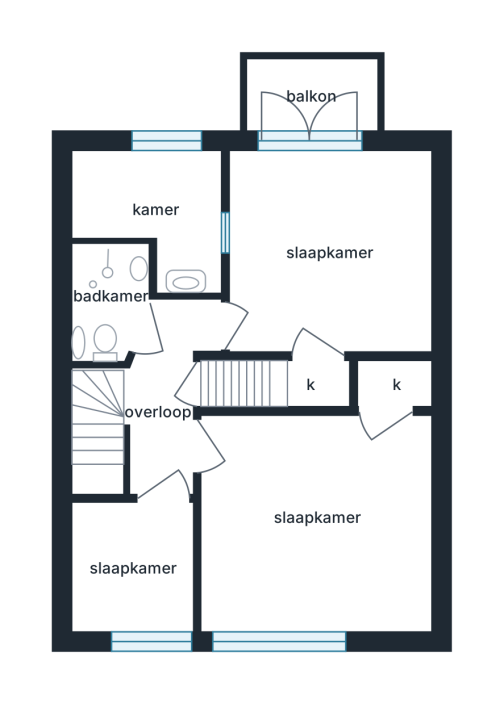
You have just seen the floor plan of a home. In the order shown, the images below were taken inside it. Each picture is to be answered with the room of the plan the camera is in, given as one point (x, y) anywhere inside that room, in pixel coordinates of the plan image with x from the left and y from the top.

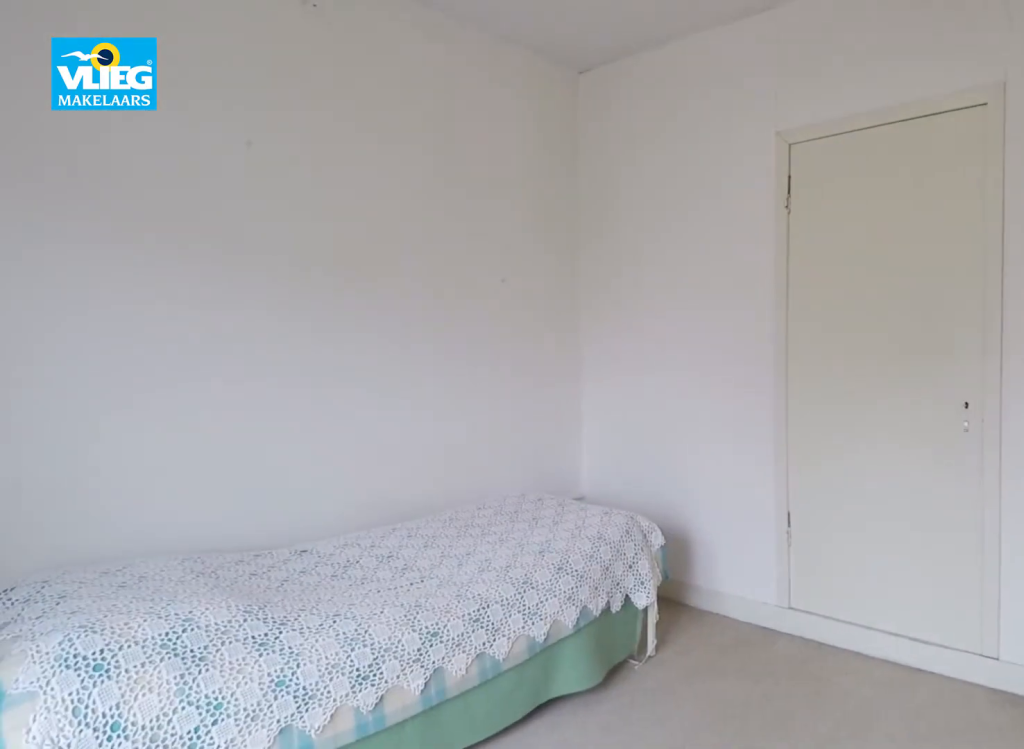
(301, 333)
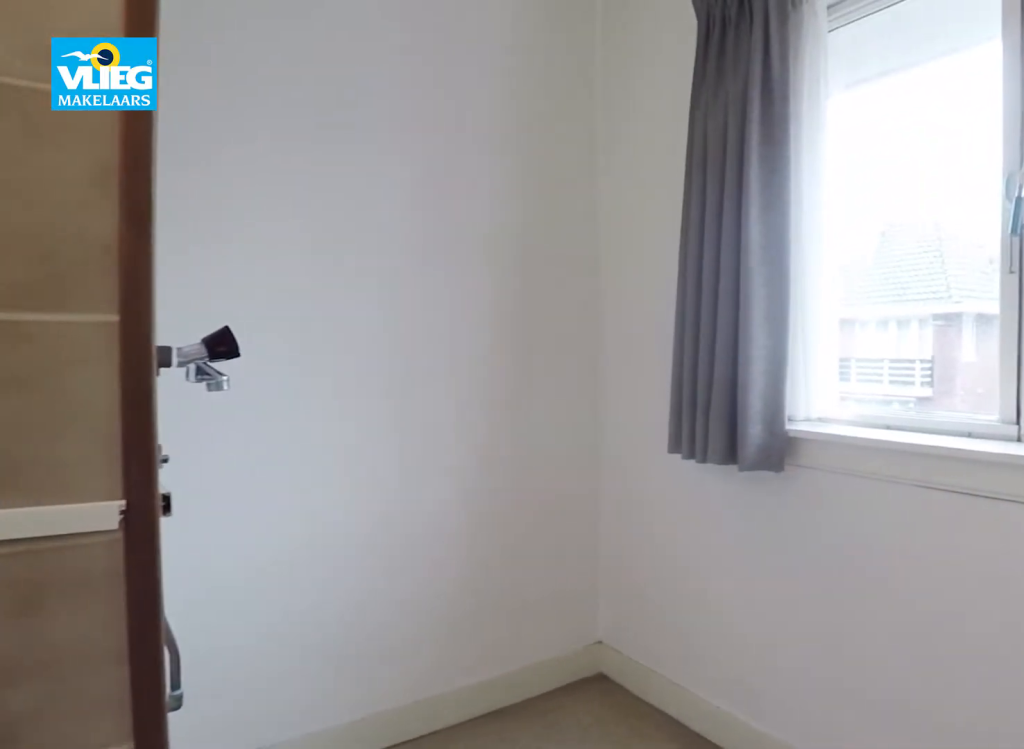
(137, 196)
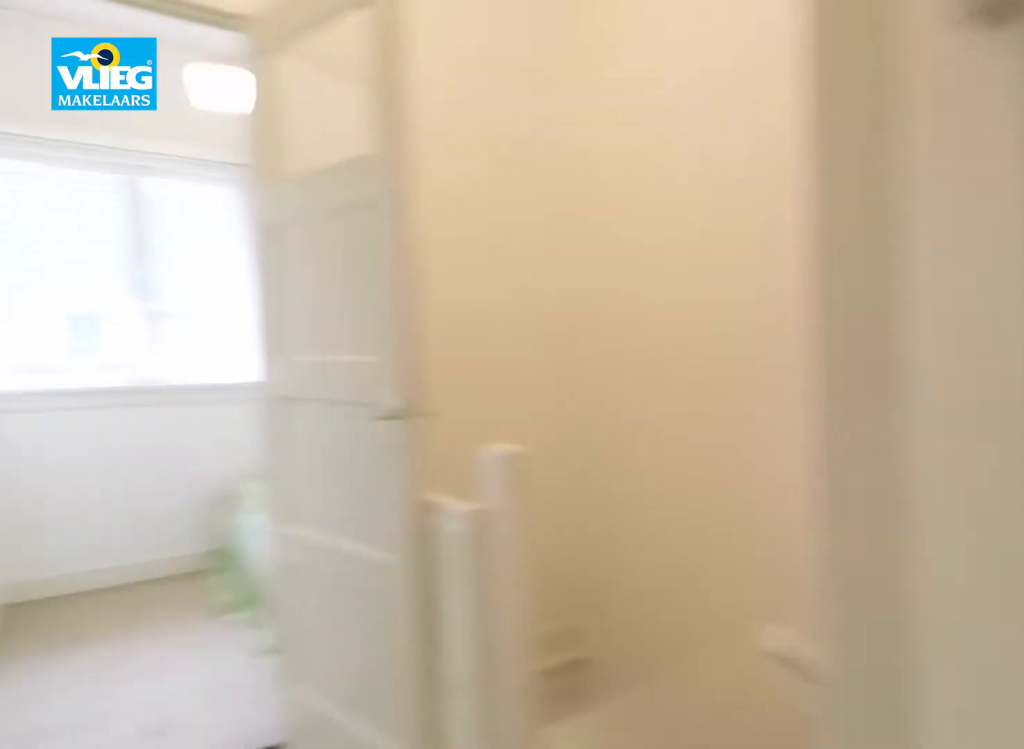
(152, 405)
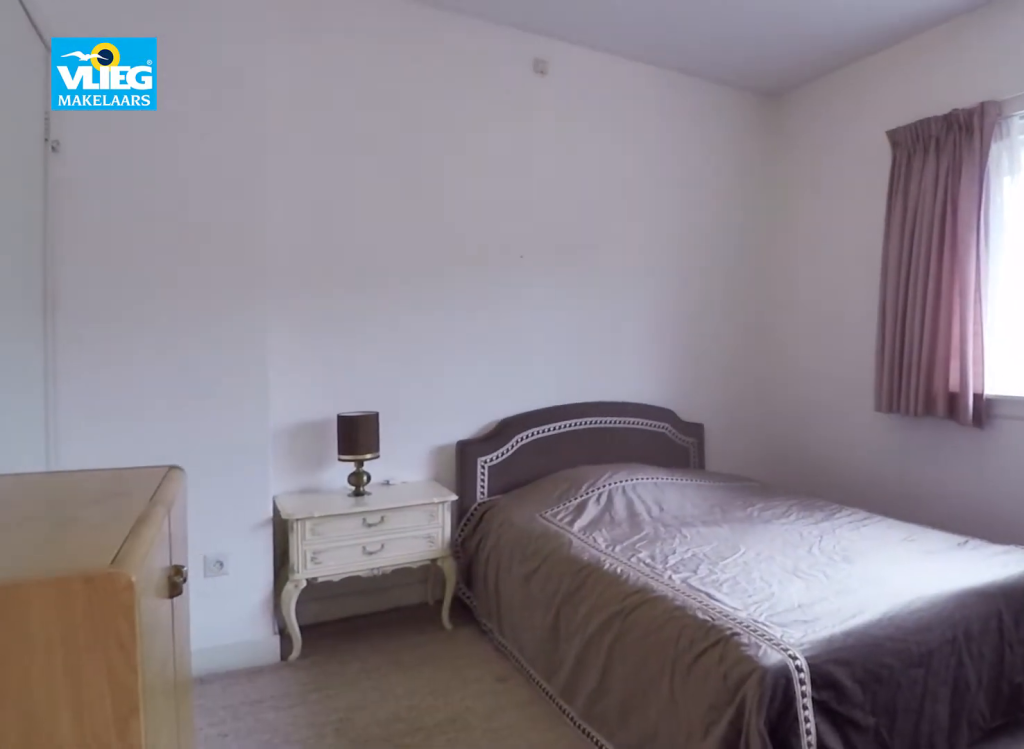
(353, 610)
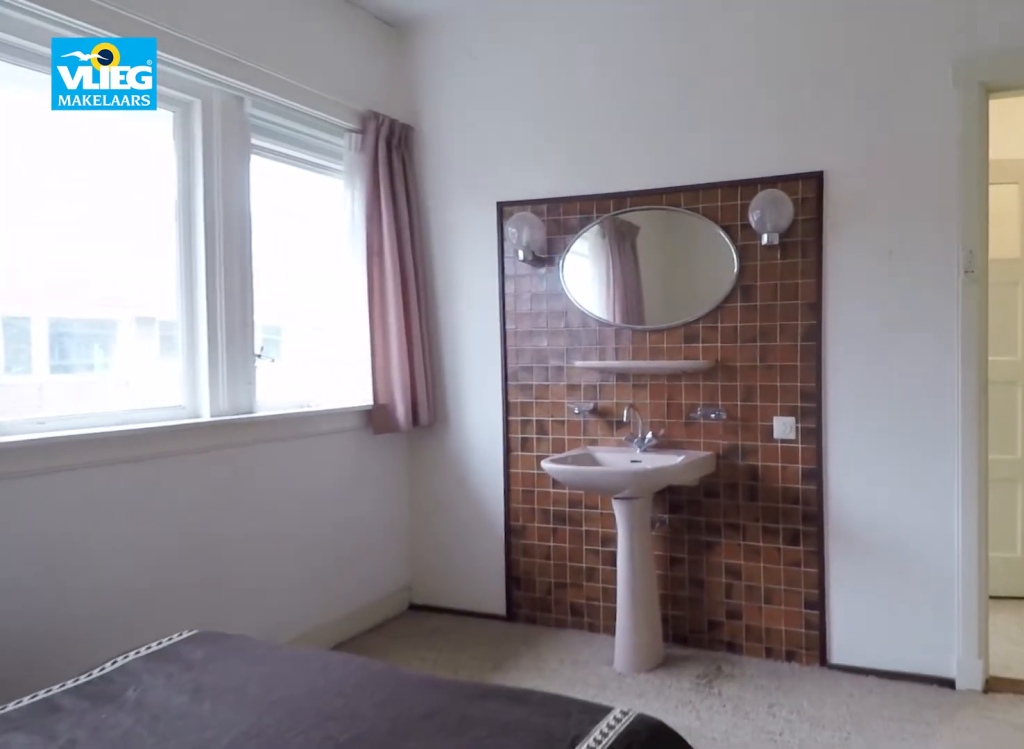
(353, 610)
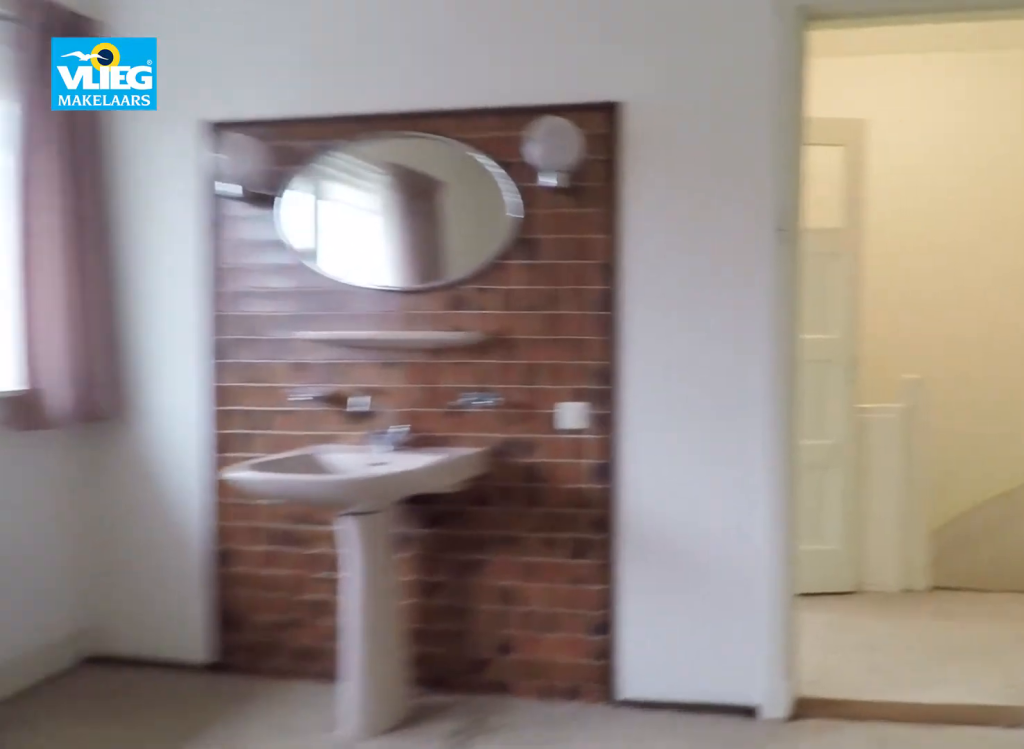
(353, 610)
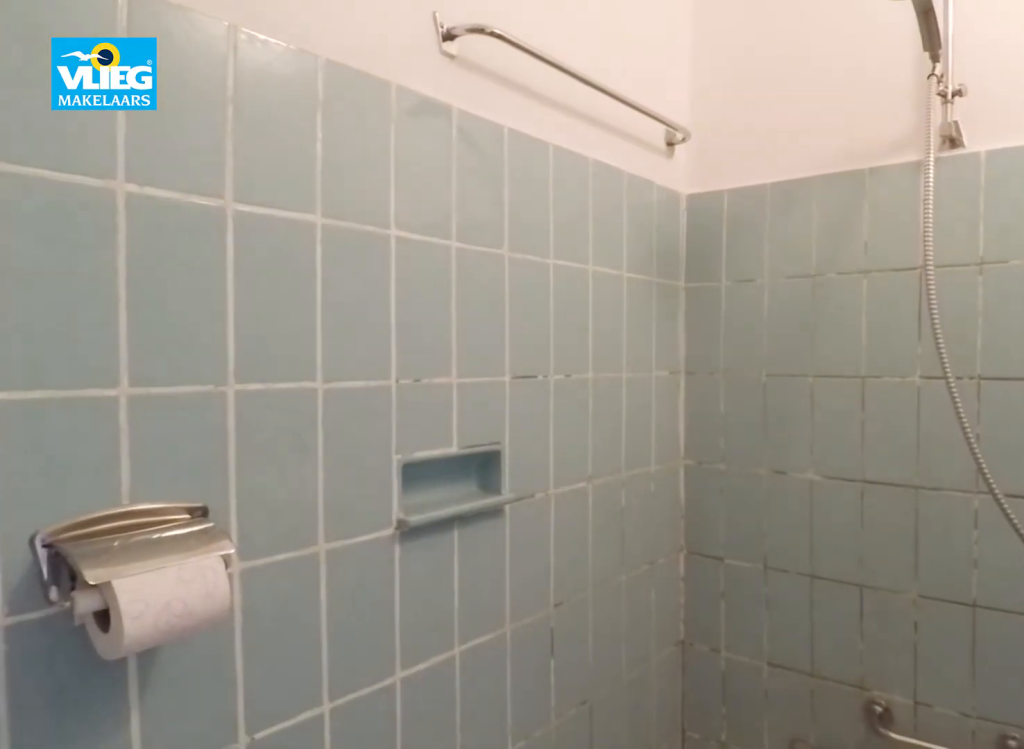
(106, 300)
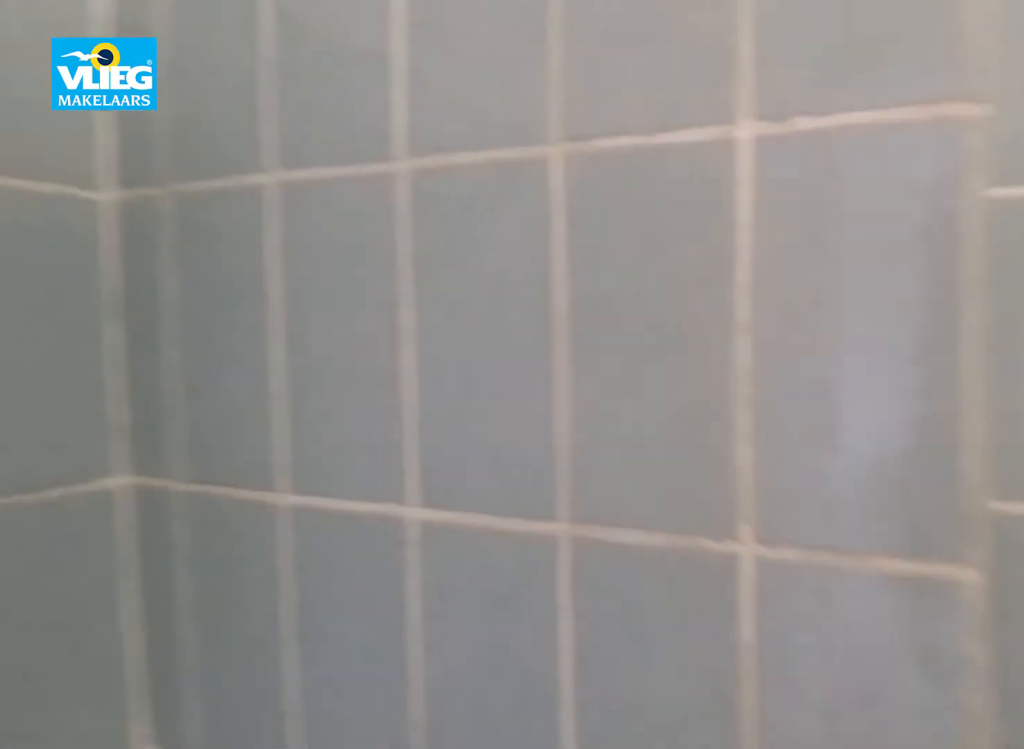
(106, 300)
